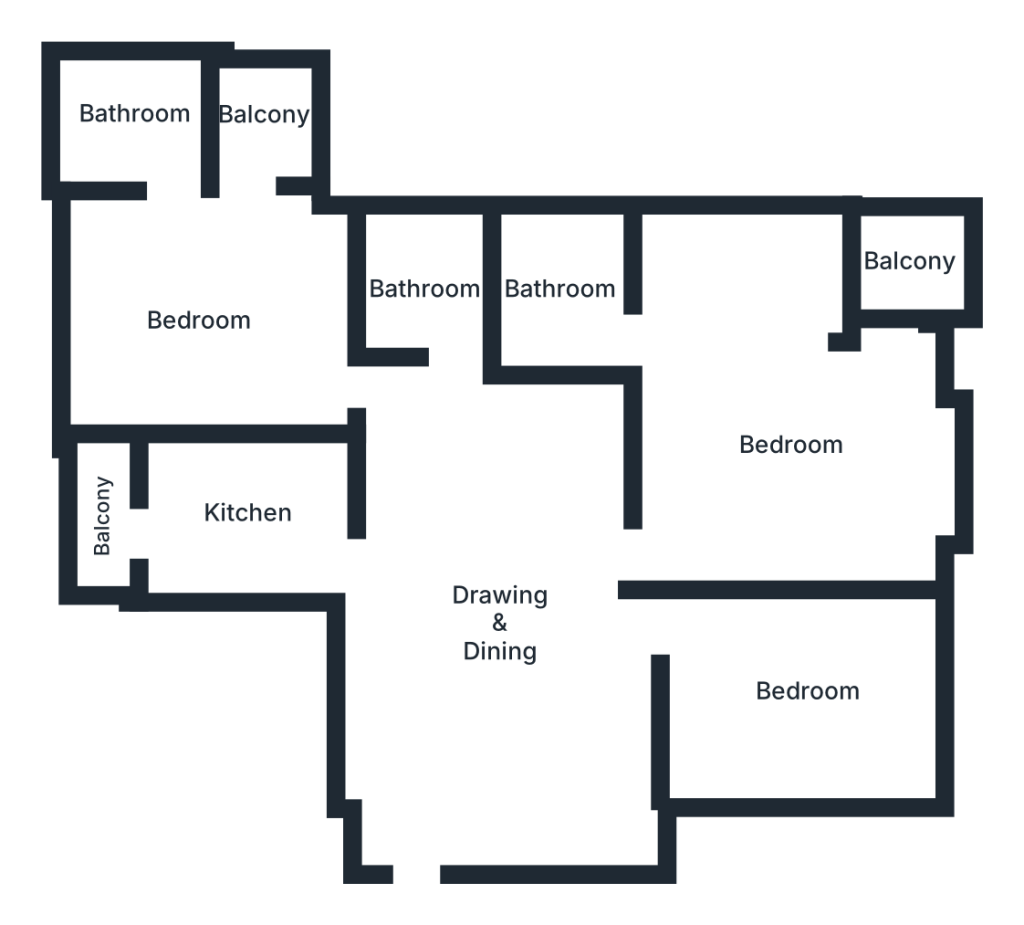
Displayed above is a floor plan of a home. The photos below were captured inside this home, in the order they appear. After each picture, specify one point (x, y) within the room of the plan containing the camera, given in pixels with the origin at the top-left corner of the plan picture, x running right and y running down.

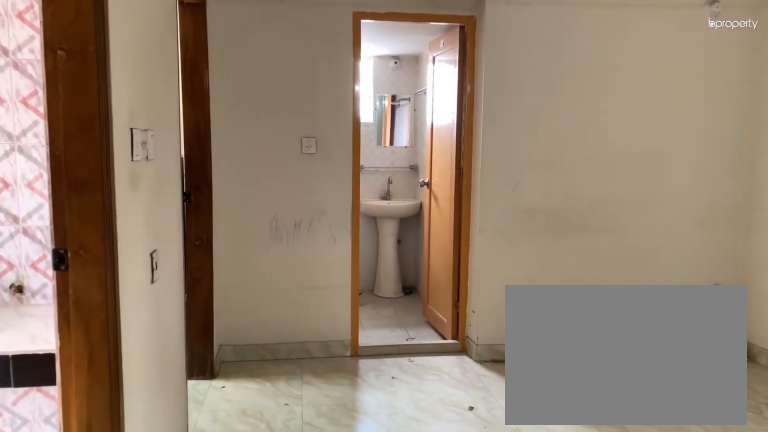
(505, 635)
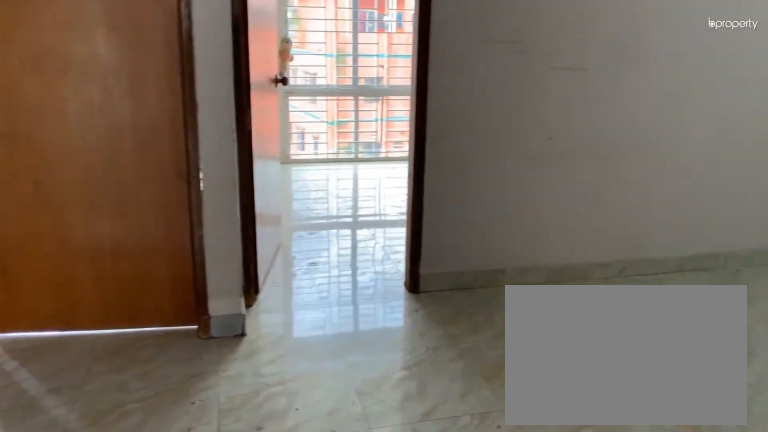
(504, 634)
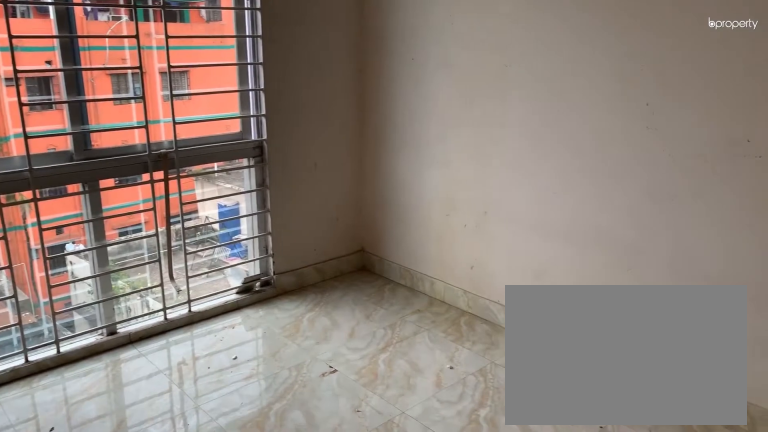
(811, 689)
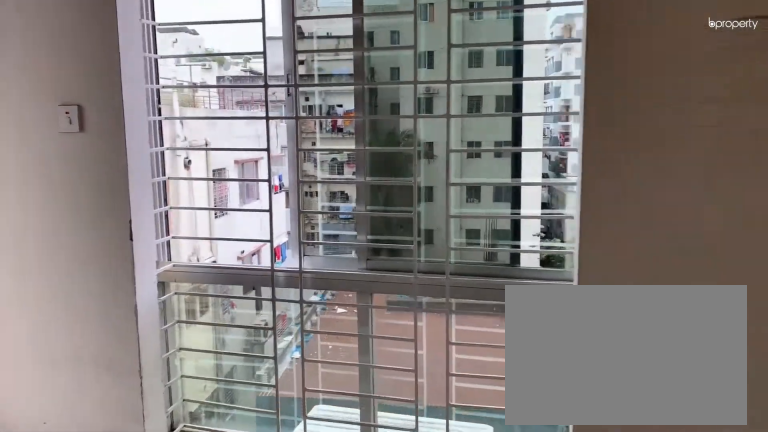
(790, 454)
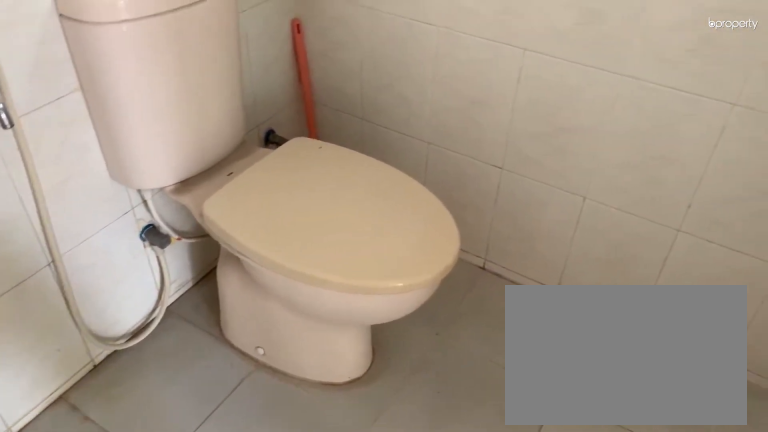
(565, 288)
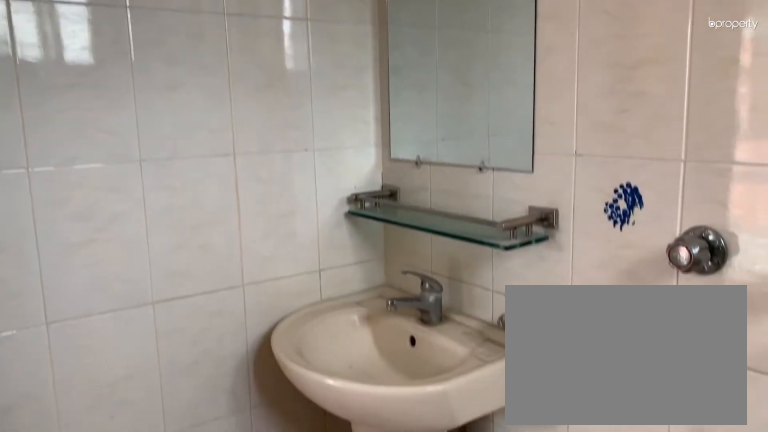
(564, 289)
